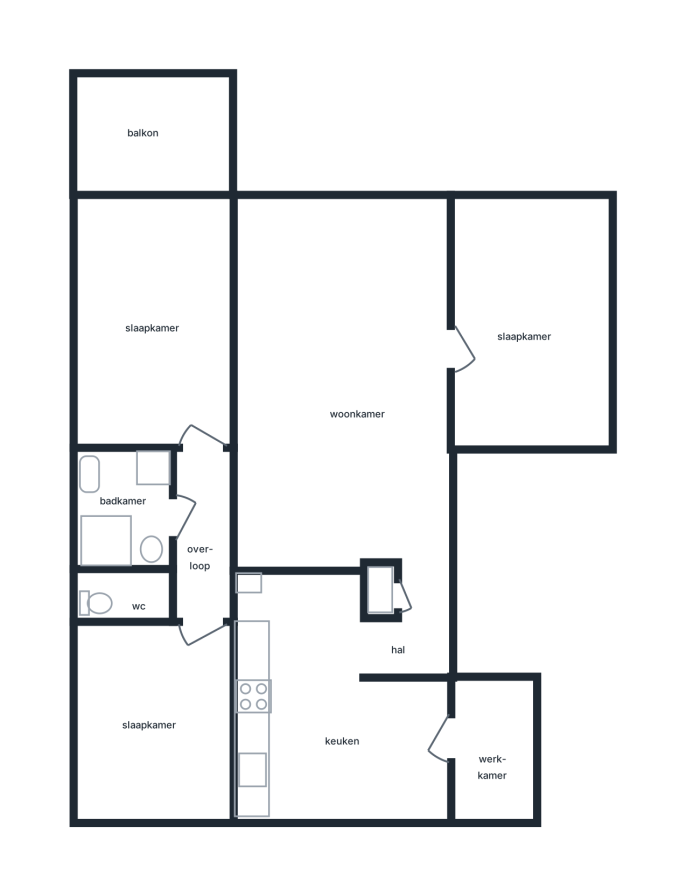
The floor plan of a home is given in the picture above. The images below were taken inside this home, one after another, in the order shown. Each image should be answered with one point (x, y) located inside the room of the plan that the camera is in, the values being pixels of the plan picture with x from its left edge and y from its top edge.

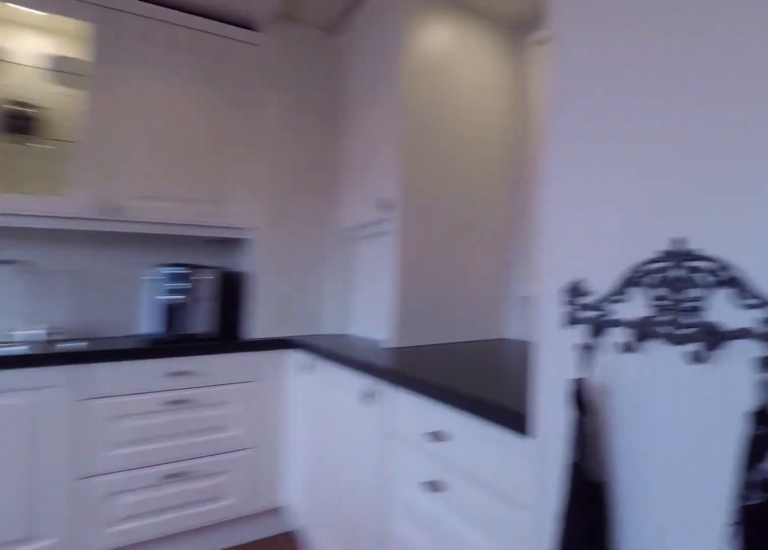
(342, 698)
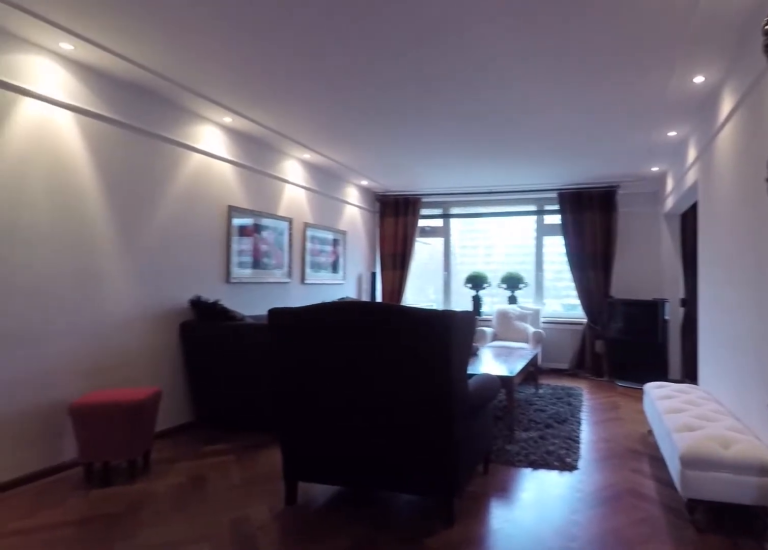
(342, 382)
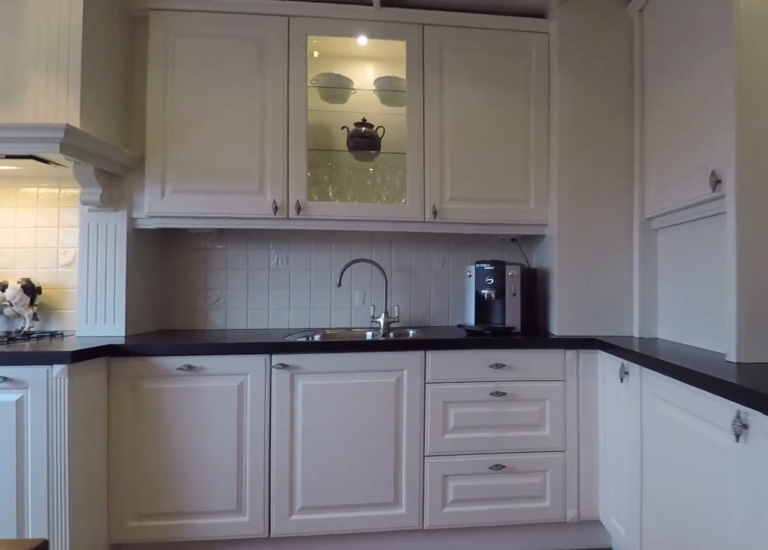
(341, 698)
